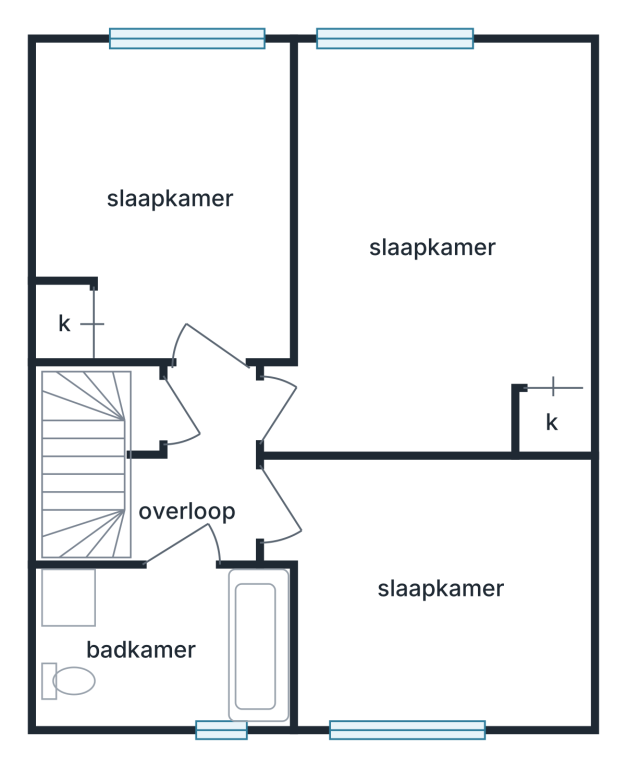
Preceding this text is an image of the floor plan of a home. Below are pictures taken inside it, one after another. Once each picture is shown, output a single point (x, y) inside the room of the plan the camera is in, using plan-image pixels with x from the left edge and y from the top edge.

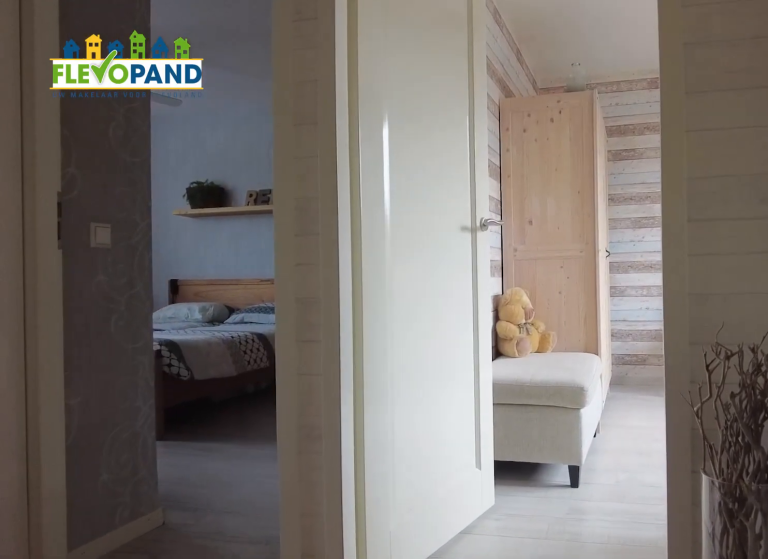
(200, 477)
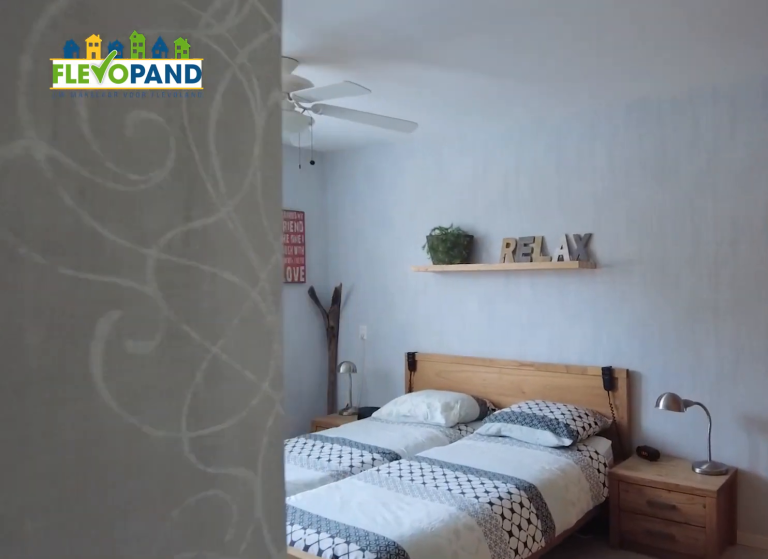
(416, 440)
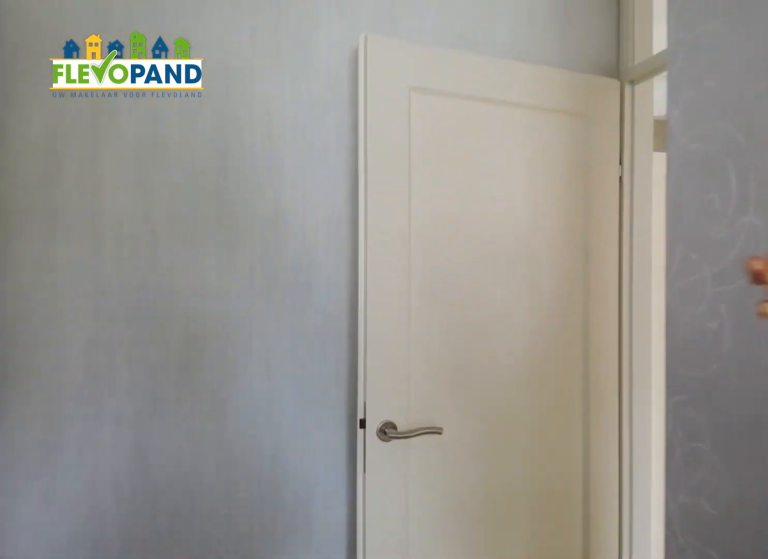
(416, 440)
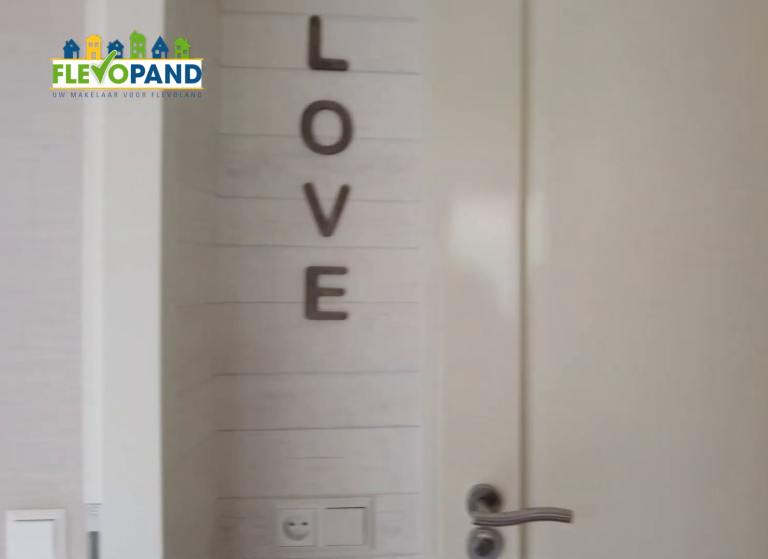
(202, 473)
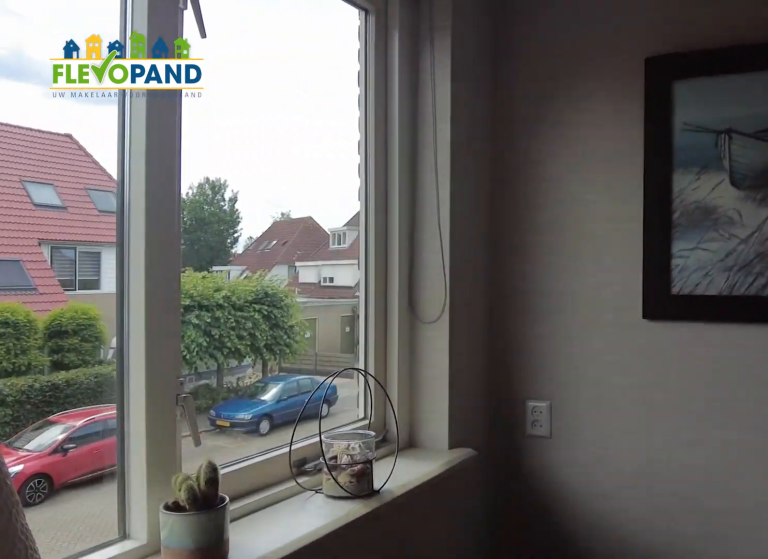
(435, 587)
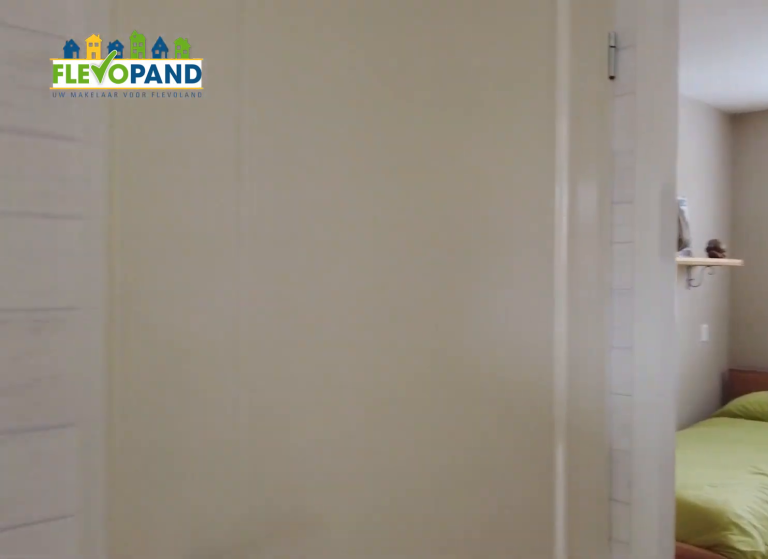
(200, 475)
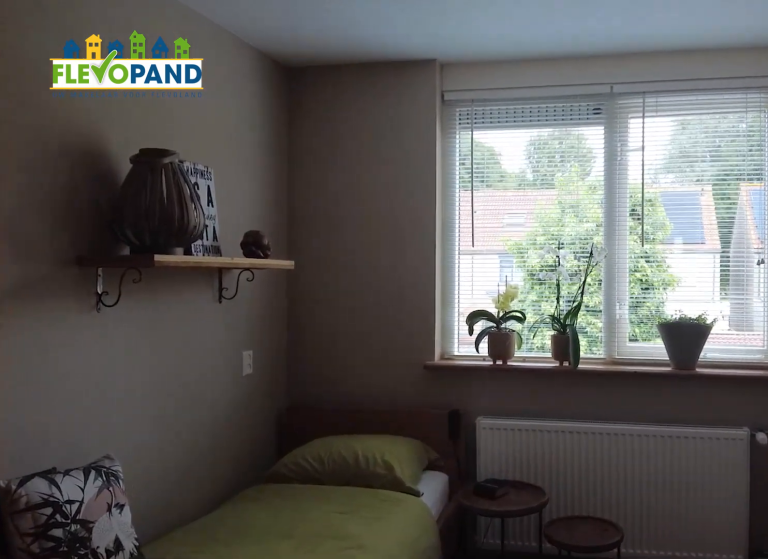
(163, 138)
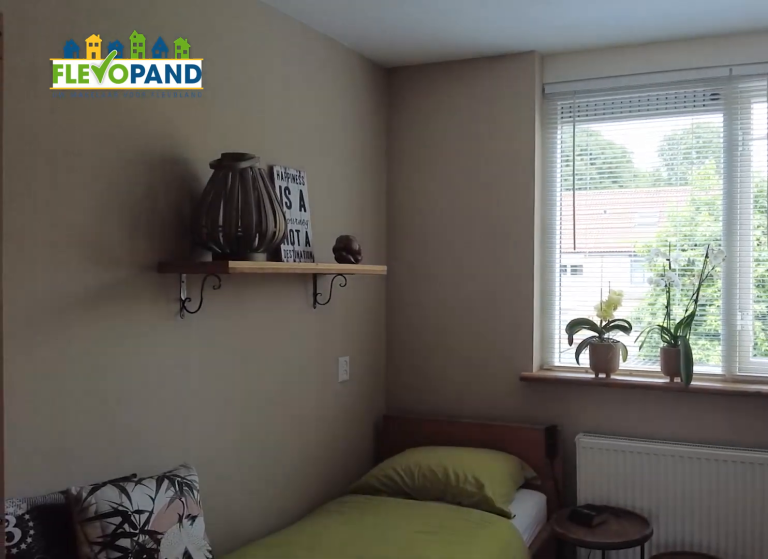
(163, 138)
